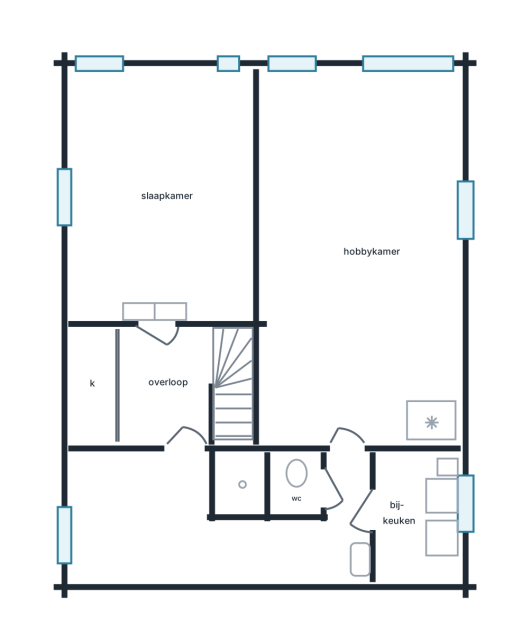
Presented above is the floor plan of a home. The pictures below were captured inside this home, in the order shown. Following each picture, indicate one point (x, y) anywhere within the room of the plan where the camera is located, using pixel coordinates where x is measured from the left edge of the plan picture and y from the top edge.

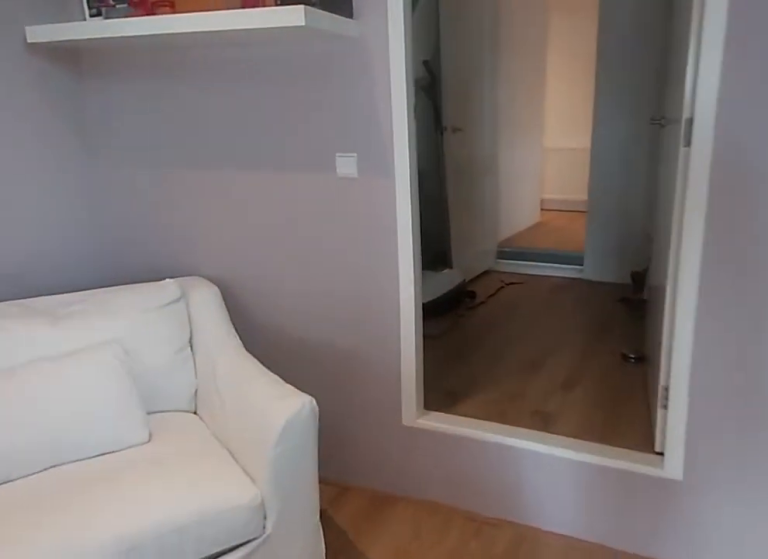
(161, 193)
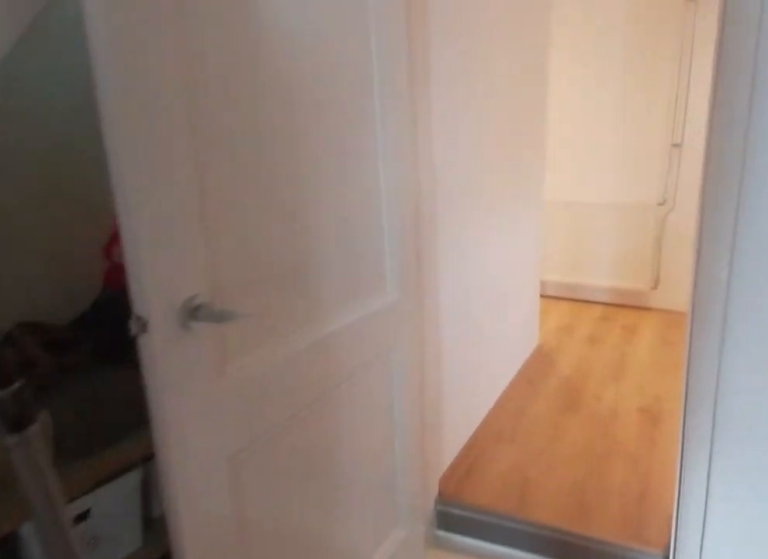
(166, 384)
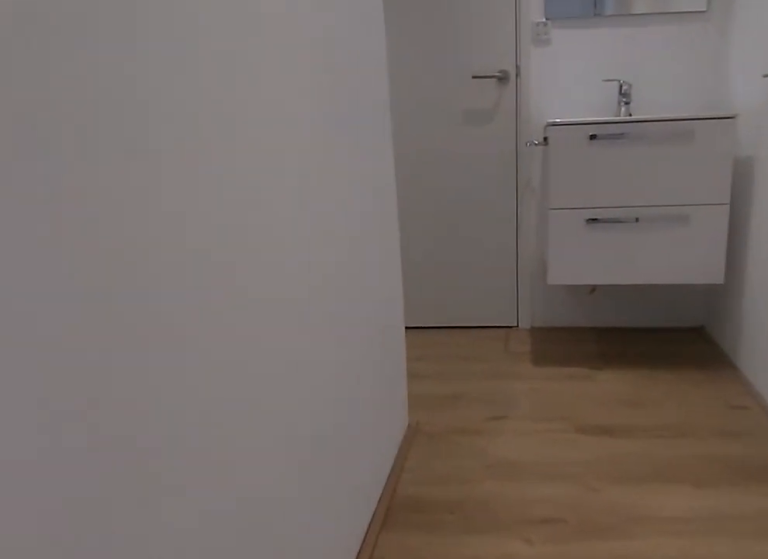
(331, 488)
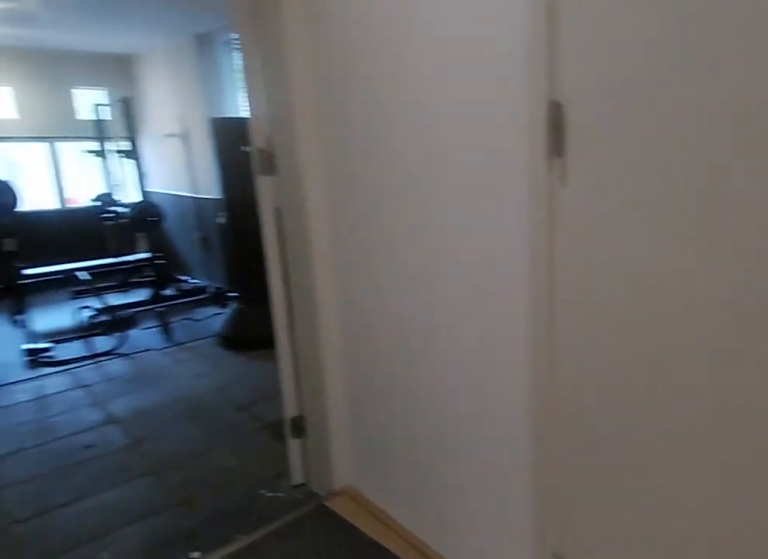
(331, 488)
